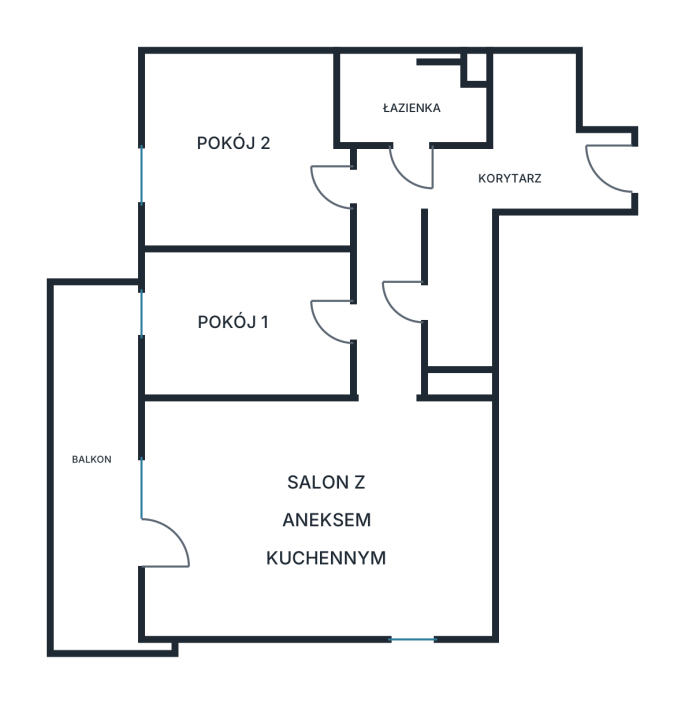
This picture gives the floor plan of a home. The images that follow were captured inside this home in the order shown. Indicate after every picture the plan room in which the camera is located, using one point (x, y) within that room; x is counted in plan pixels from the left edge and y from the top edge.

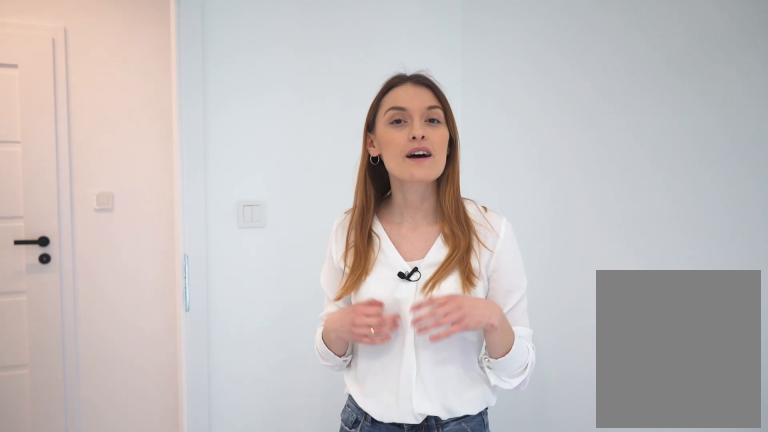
(243, 324)
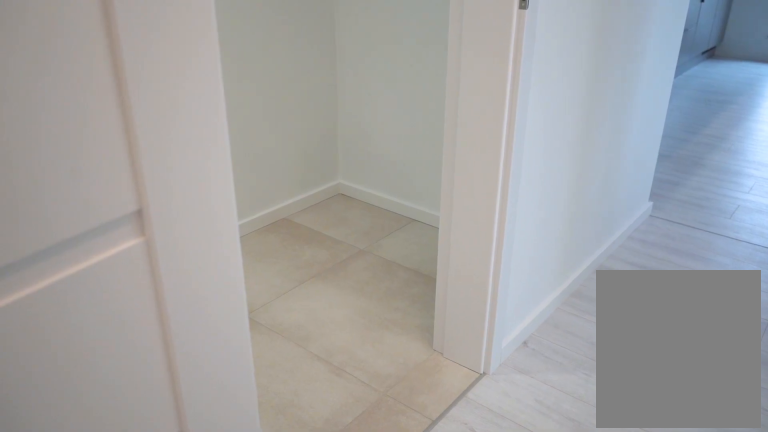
(458, 289)
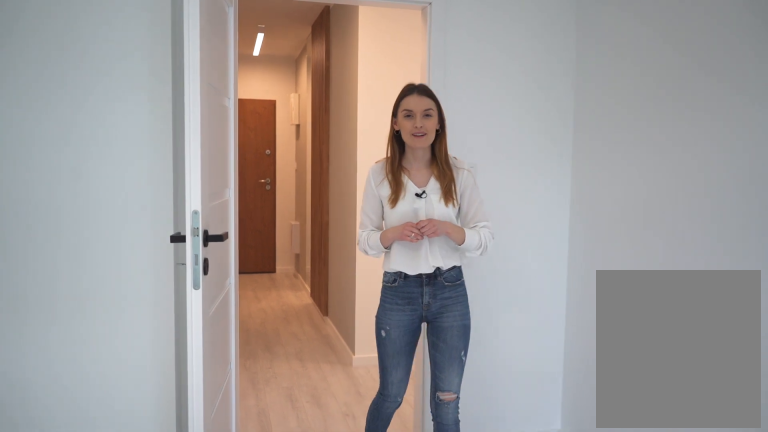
(240, 152)
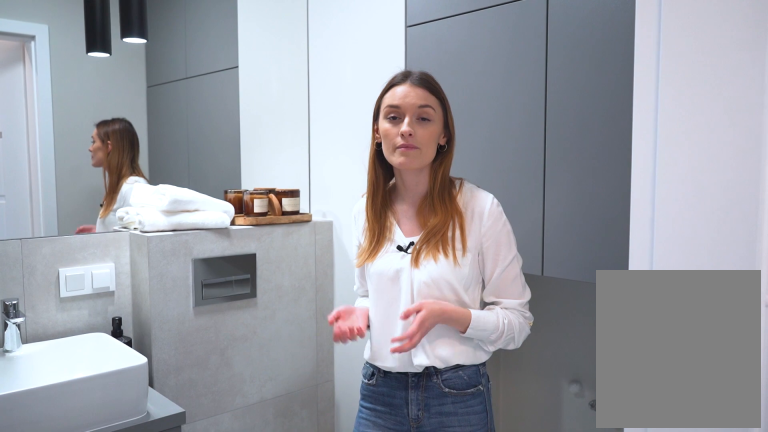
(408, 104)
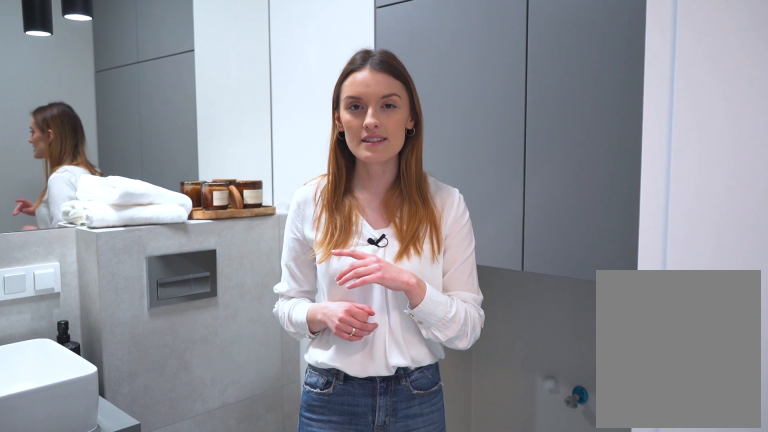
(409, 105)
